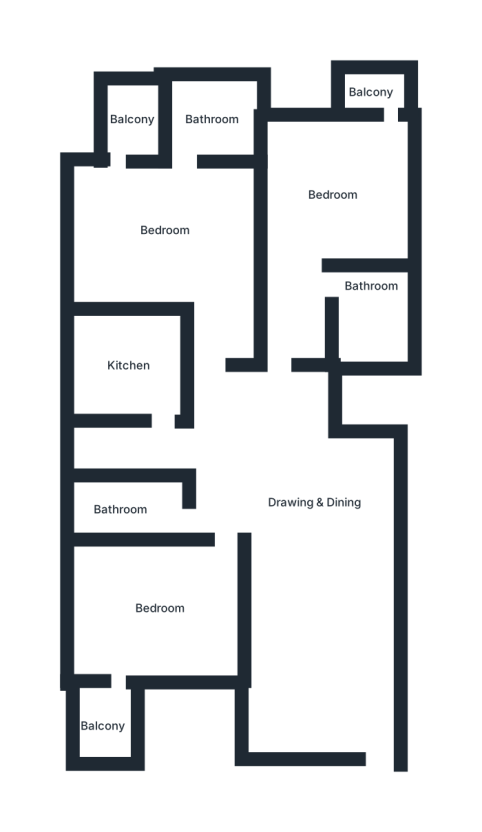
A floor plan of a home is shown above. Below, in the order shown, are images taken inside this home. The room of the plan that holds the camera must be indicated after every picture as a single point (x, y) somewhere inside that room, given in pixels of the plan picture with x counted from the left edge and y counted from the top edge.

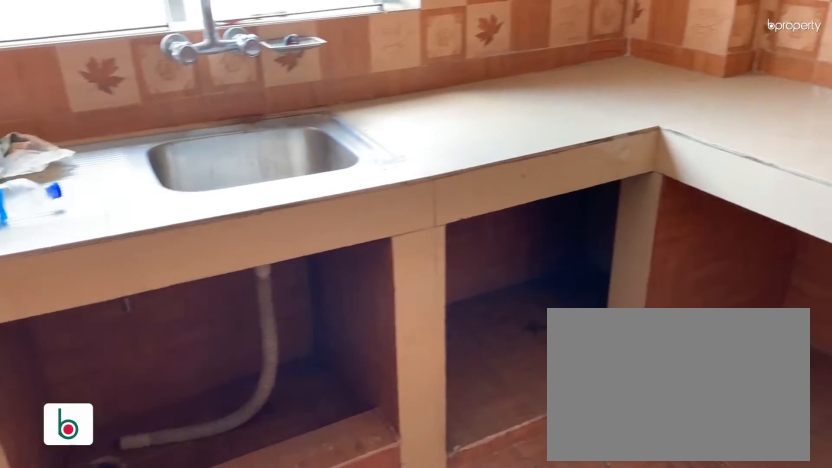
(123, 367)
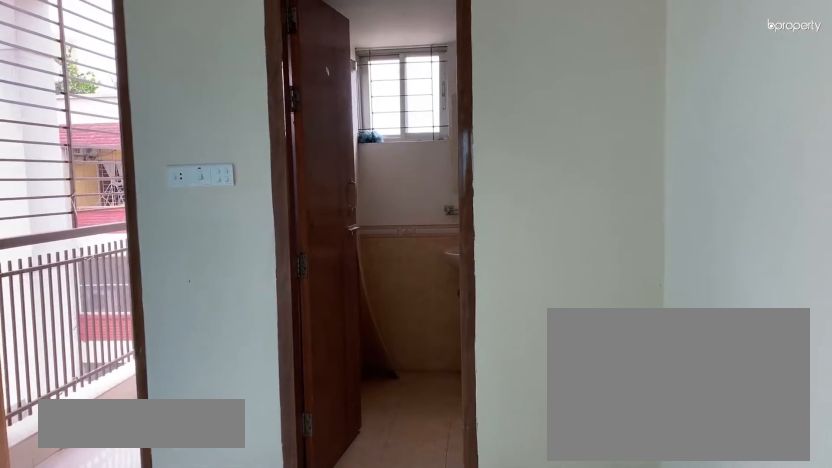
(173, 206)
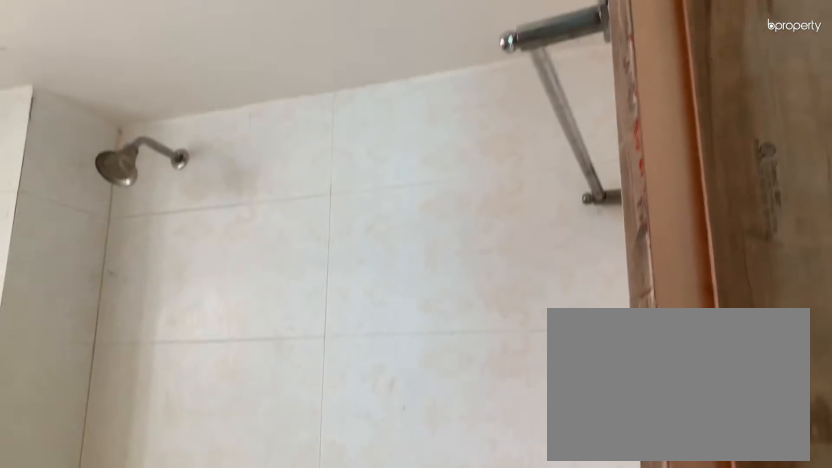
(207, 115)
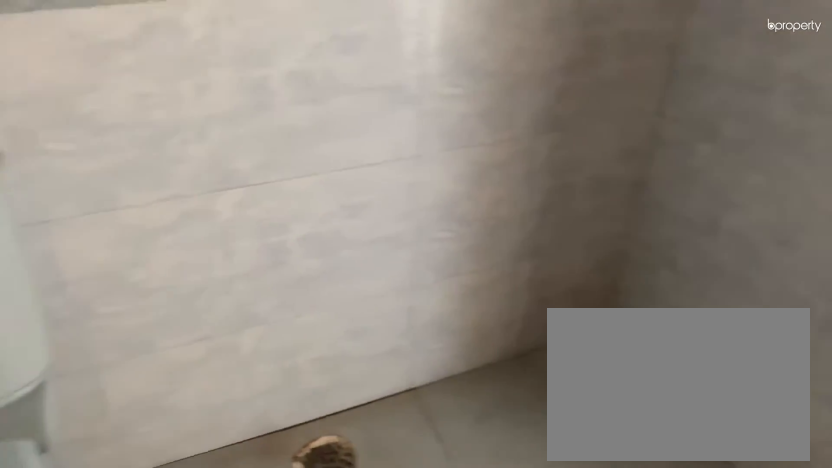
(368, 307)
